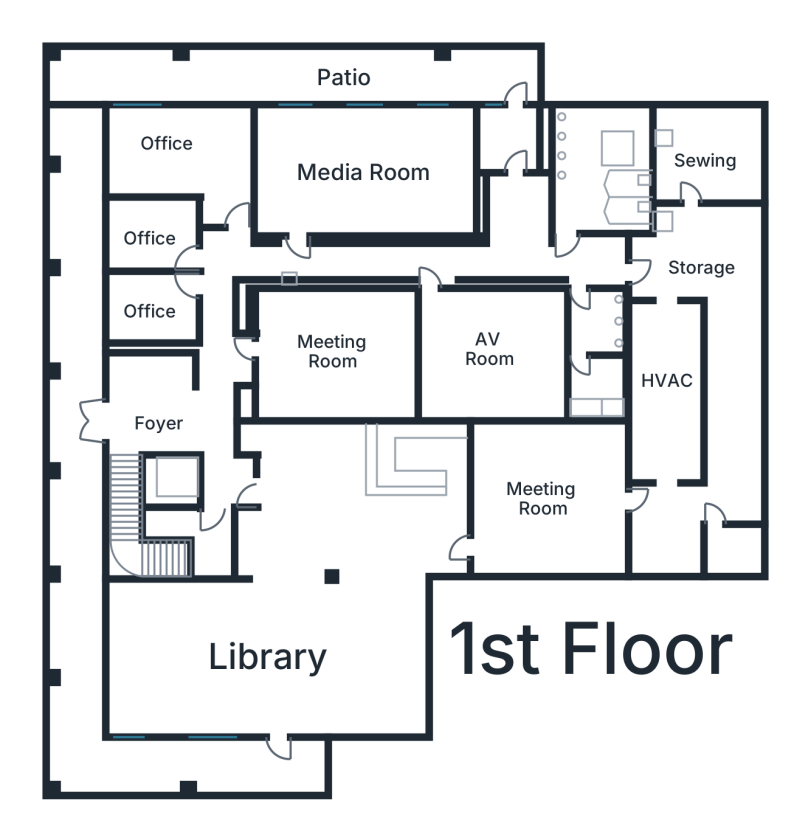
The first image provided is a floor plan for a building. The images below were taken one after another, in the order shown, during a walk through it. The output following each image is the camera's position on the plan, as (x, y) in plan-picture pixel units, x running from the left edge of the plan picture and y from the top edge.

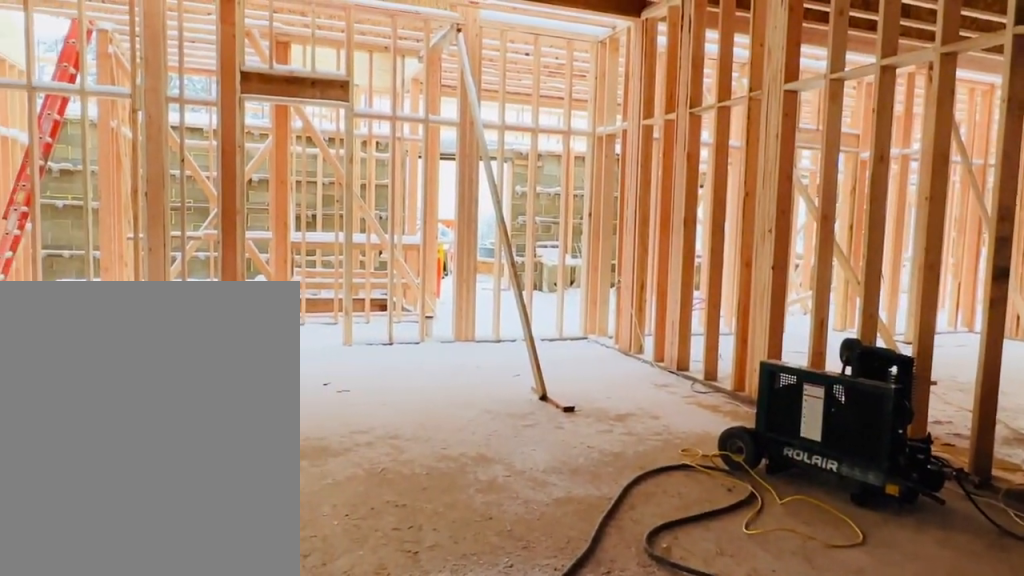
(430, 502)
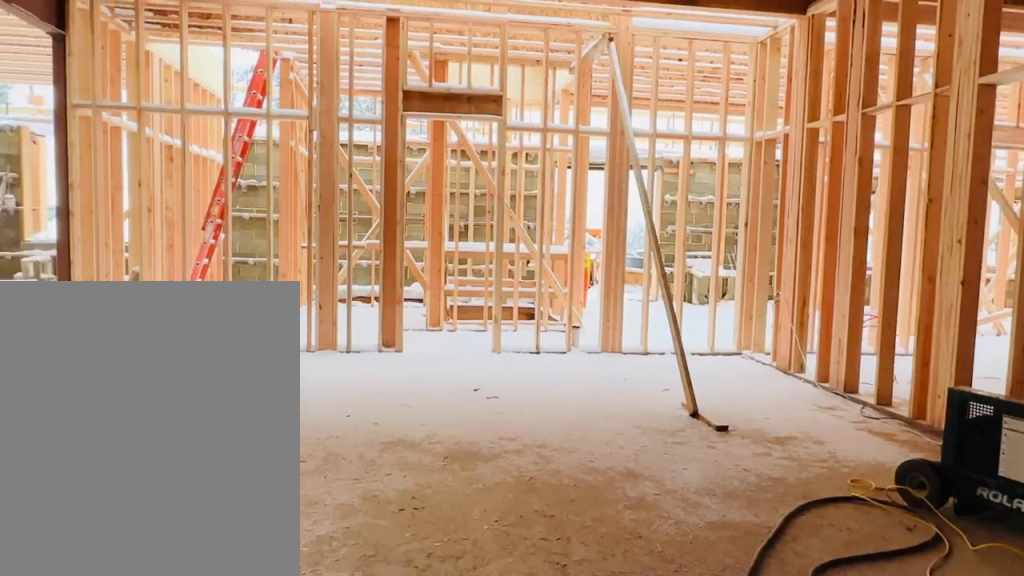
(430, 502)
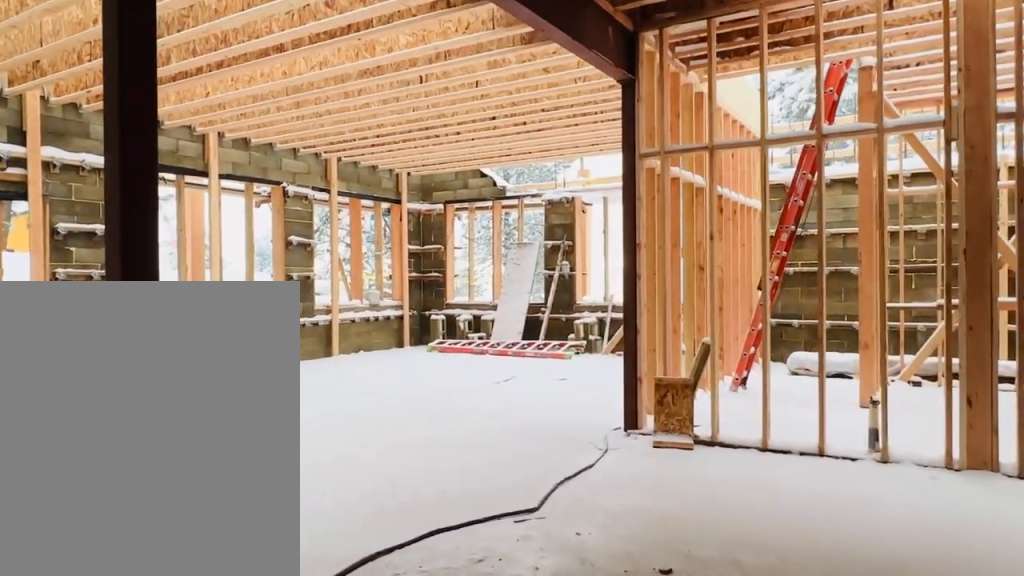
(394, 523)
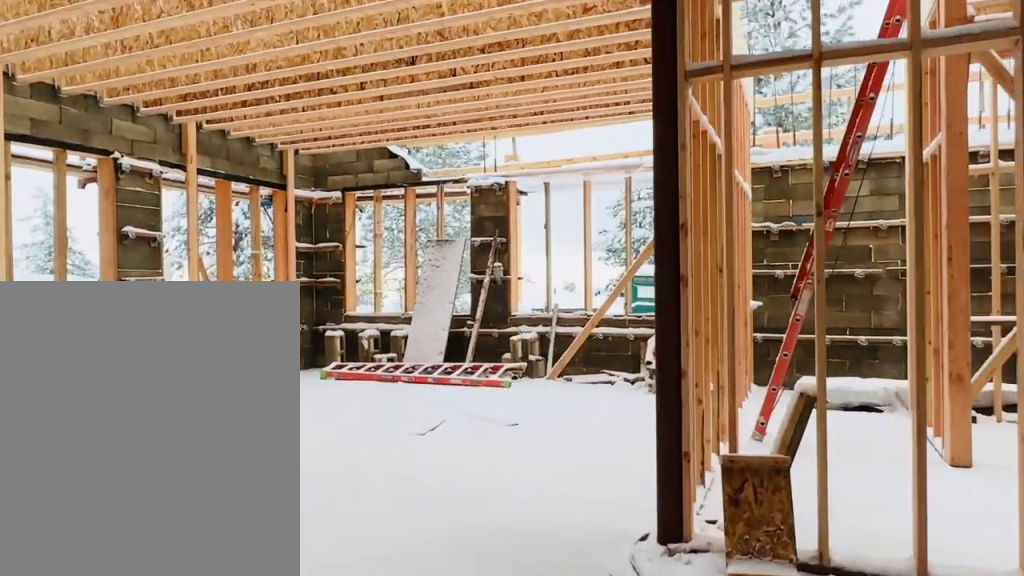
(331, 562)
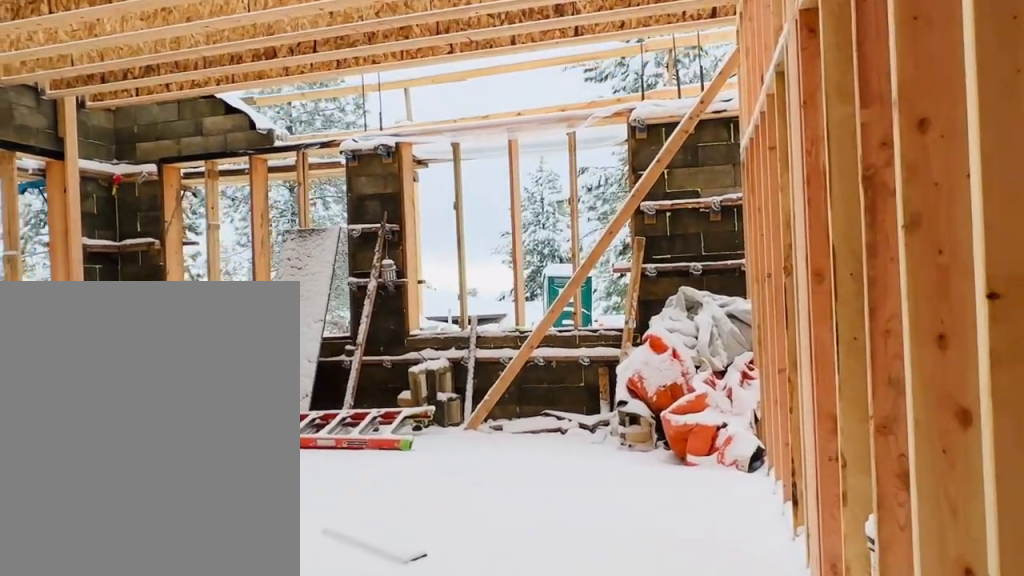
(251, 607)
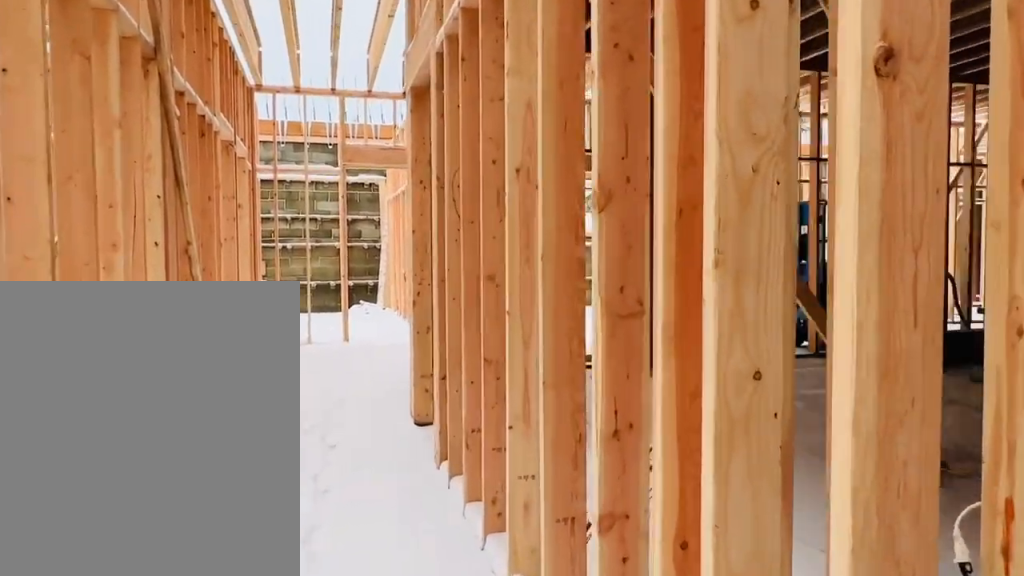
(219, 471)
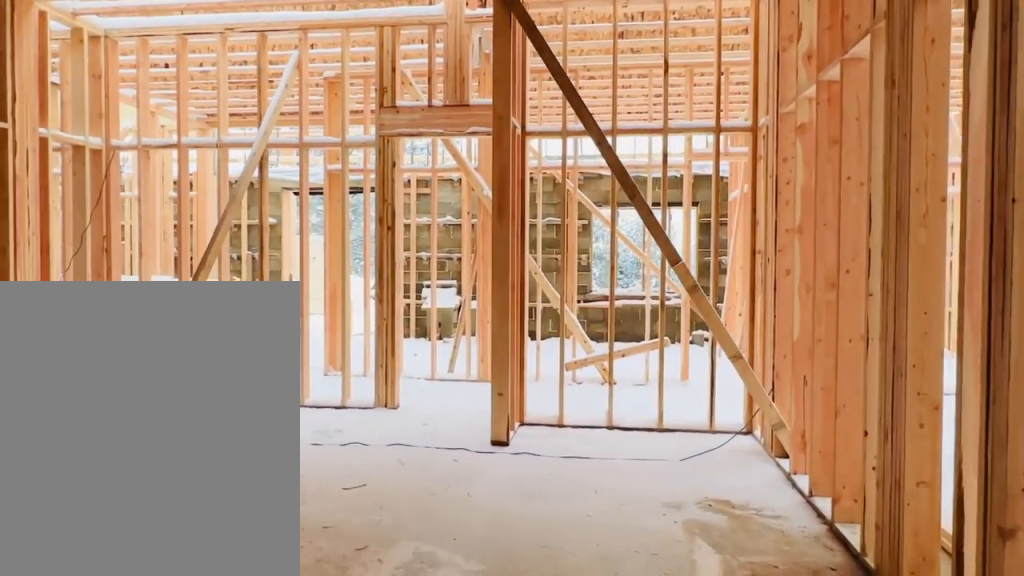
(380, 336)
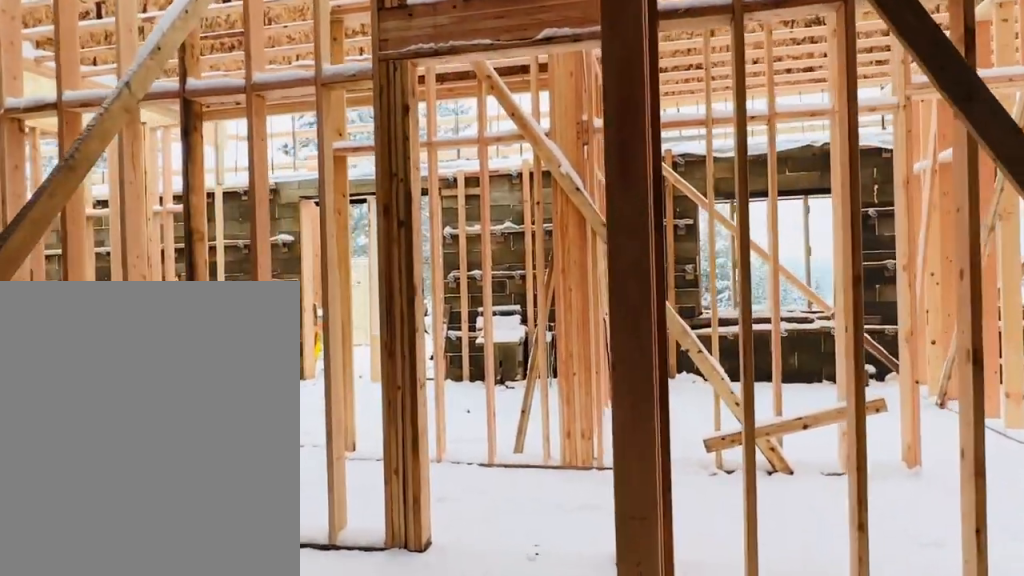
(294, 337)
